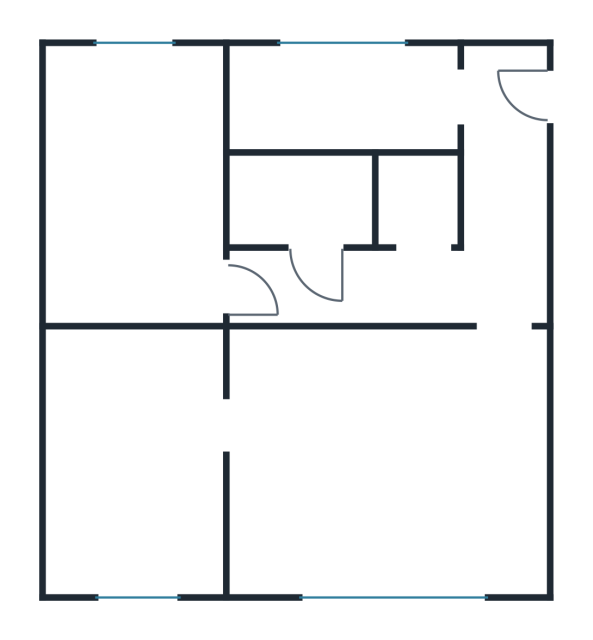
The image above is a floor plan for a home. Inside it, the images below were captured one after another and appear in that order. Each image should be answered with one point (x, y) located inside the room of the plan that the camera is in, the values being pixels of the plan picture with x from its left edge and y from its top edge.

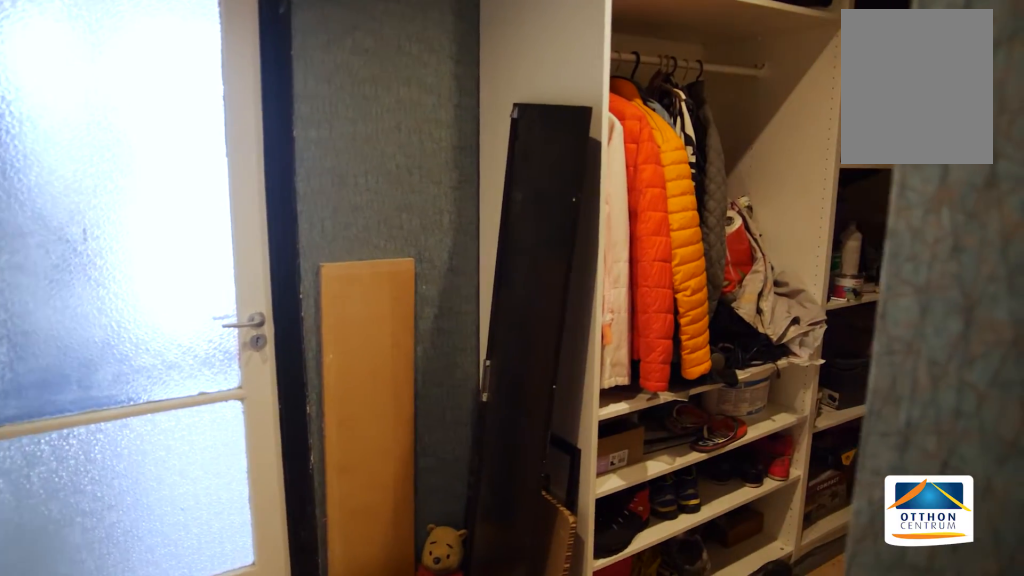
(466, 292)
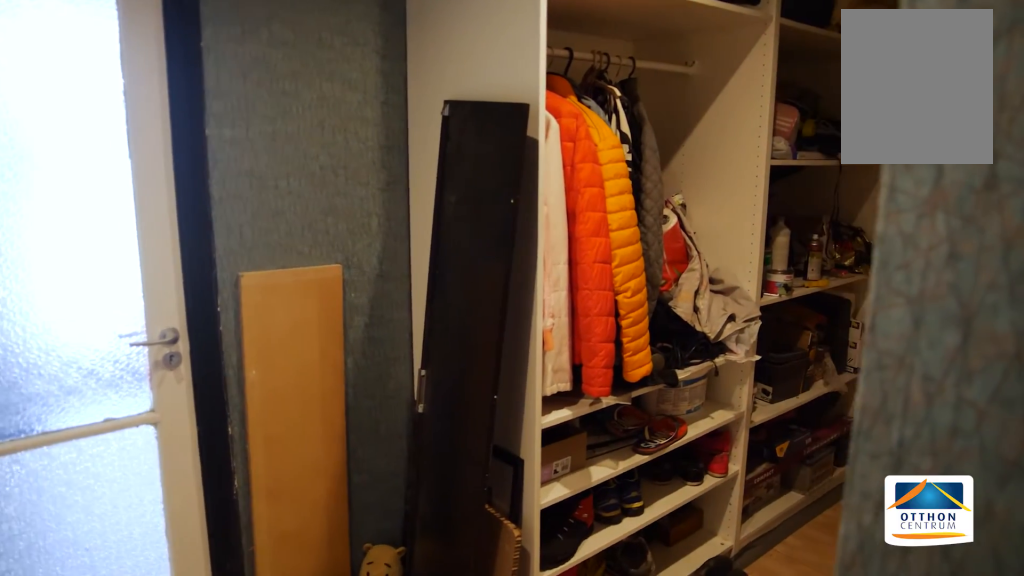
(447, 291)
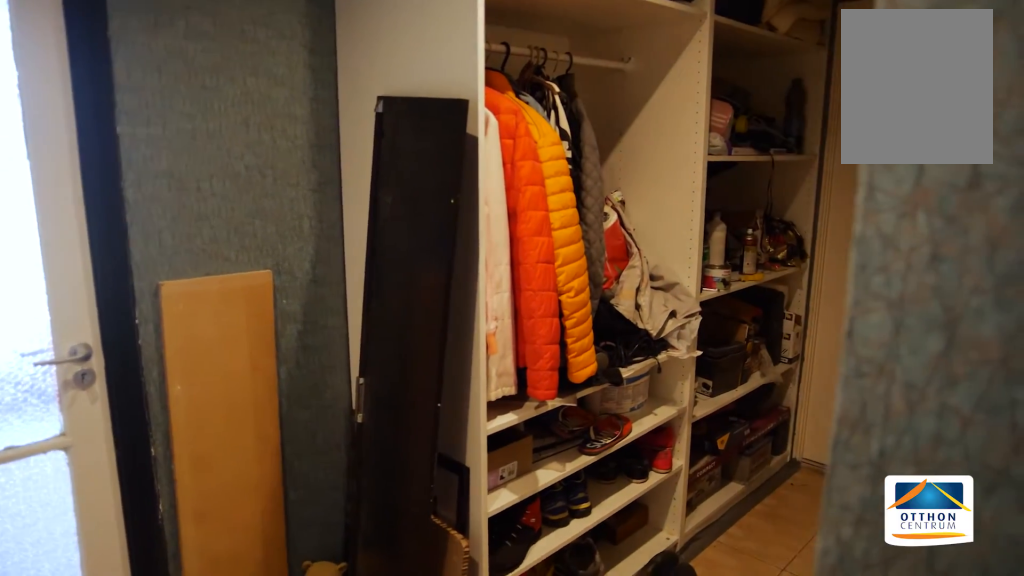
(430, 291)
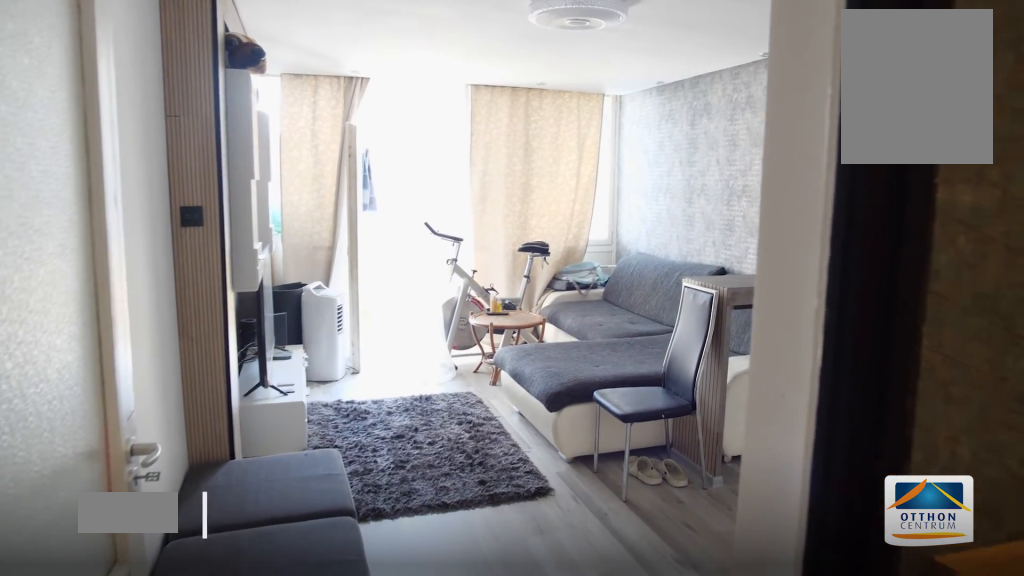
(382, 467)
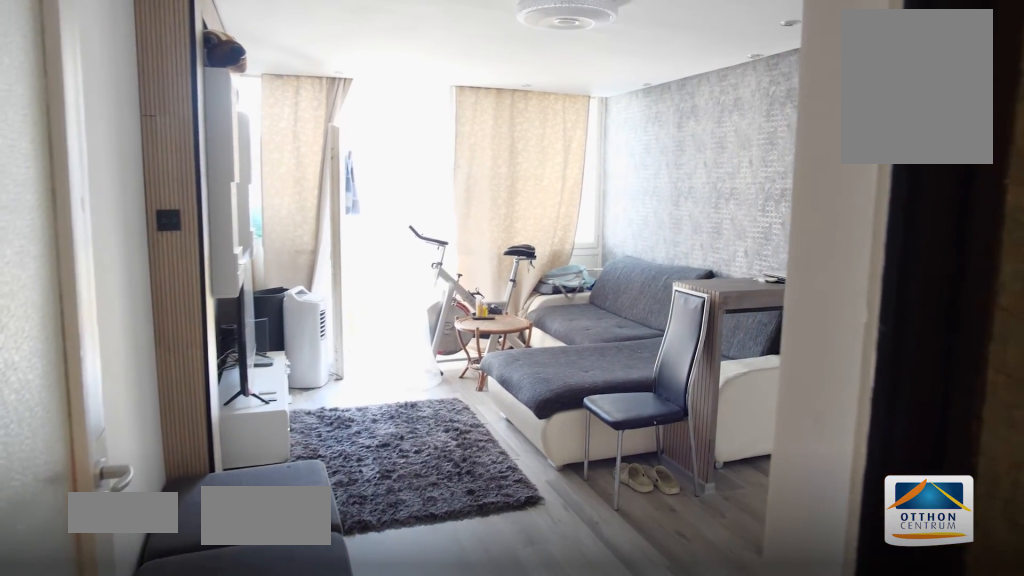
(382, 467)
